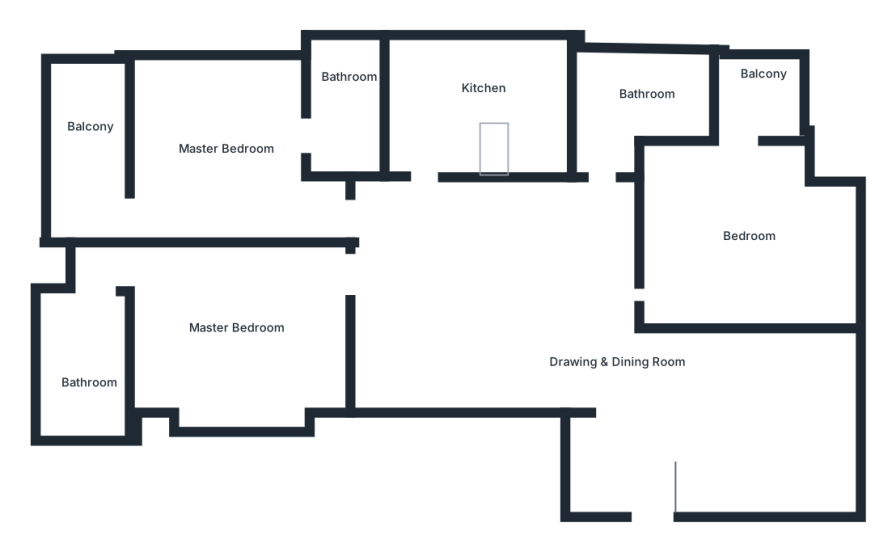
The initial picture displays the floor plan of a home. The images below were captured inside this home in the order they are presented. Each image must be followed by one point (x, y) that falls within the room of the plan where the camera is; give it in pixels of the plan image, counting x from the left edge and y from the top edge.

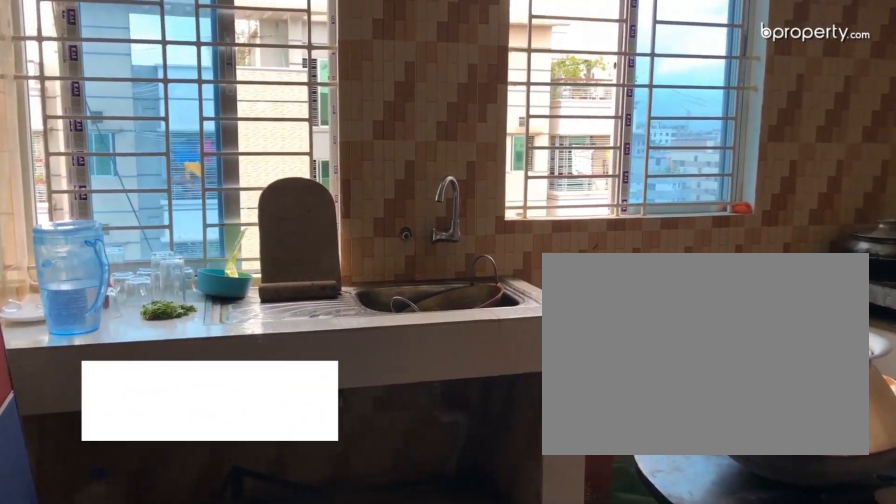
(456, 95)
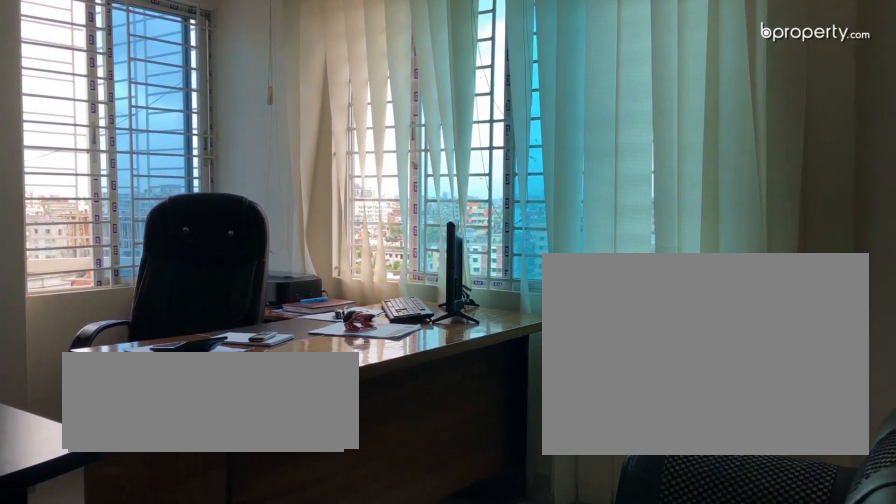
(209, 146)
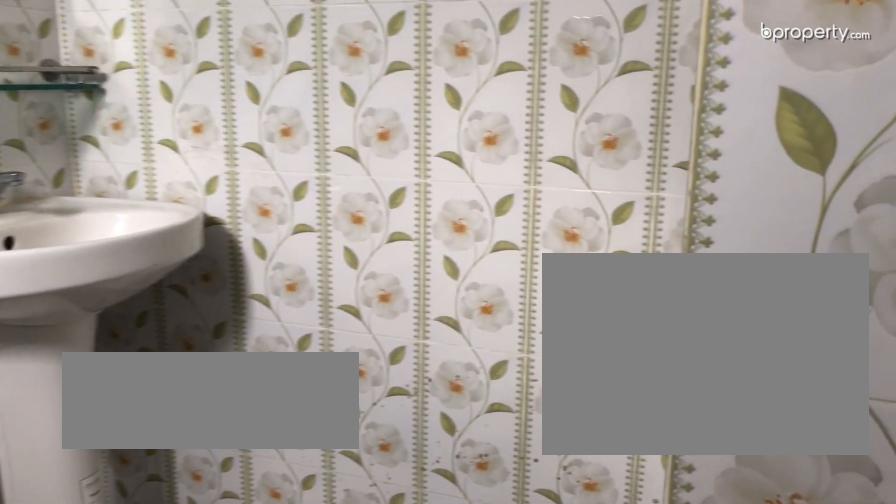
(337, 123)
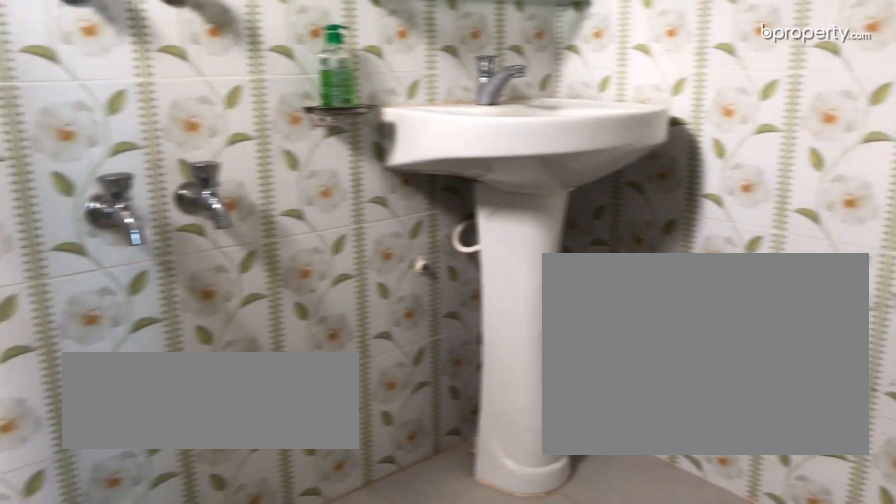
(337, 123)
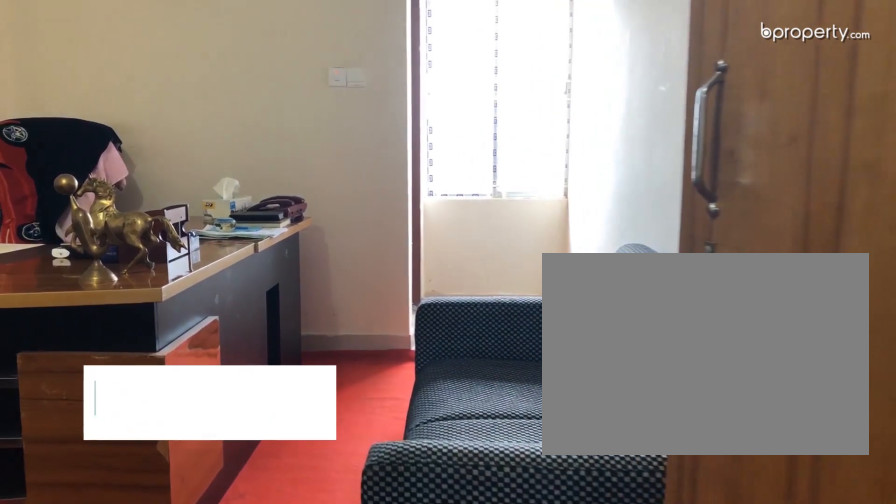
(250, 331)
